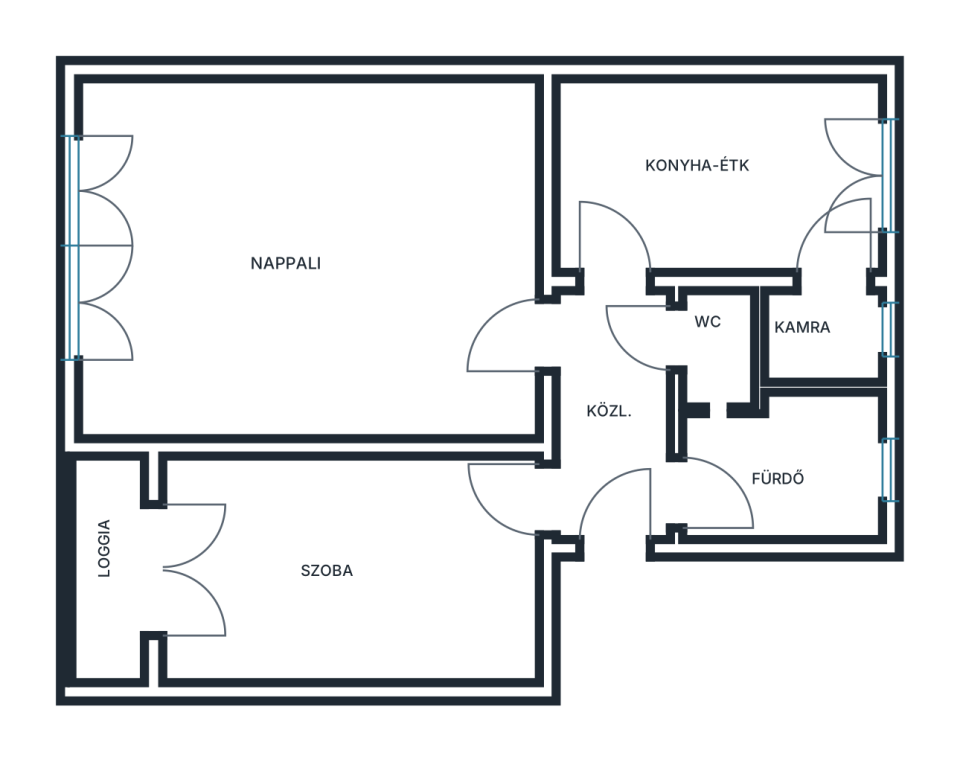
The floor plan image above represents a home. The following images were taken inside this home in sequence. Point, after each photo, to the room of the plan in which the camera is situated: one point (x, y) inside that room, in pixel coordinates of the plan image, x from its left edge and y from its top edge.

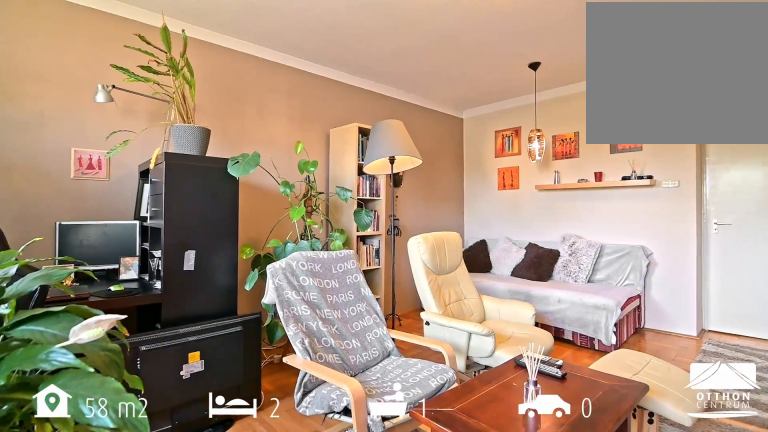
(312, 258)
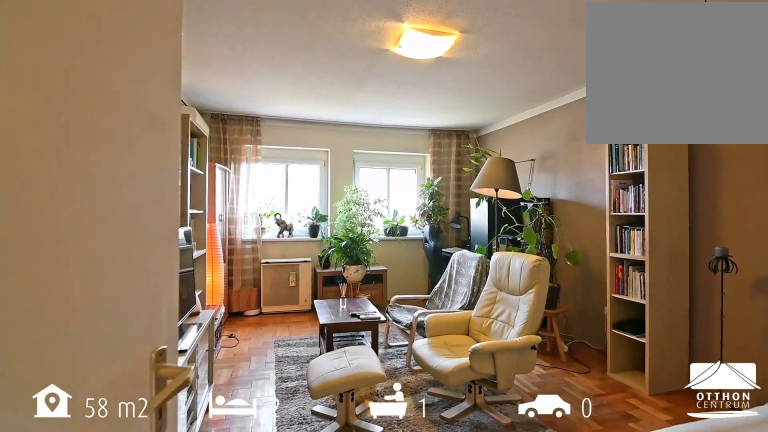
(312, 258)
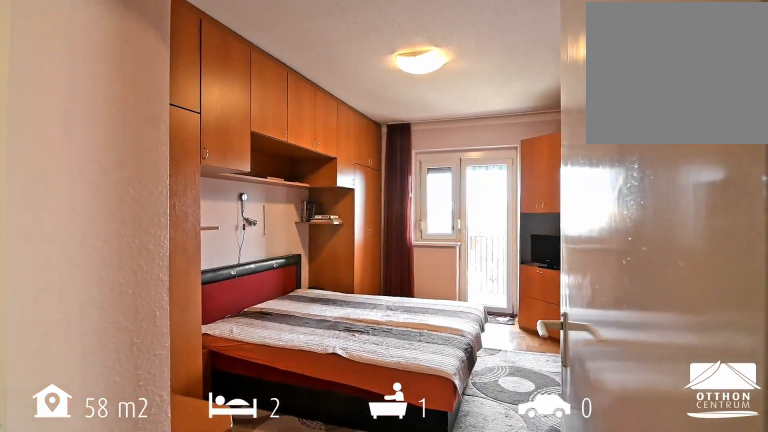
(353, 571)
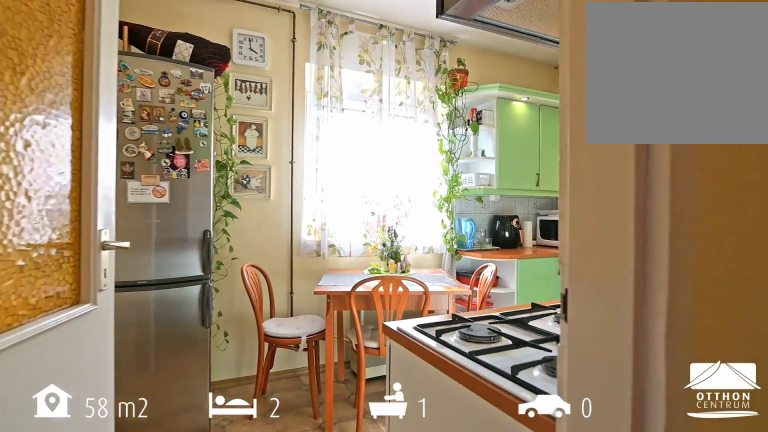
(721, 176)
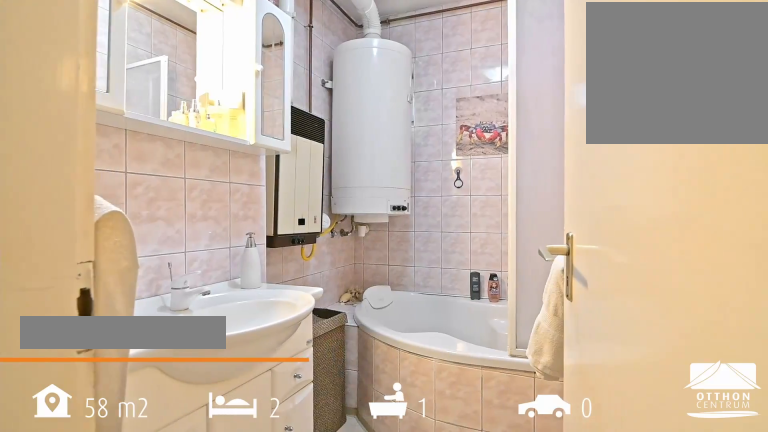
(787, 473)
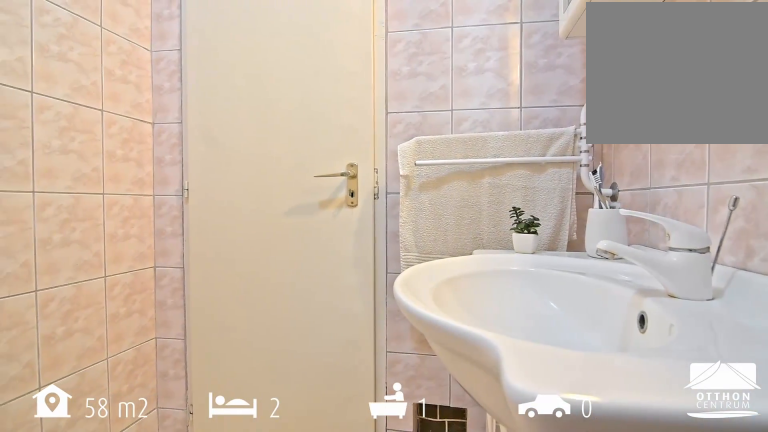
(787, 473)
